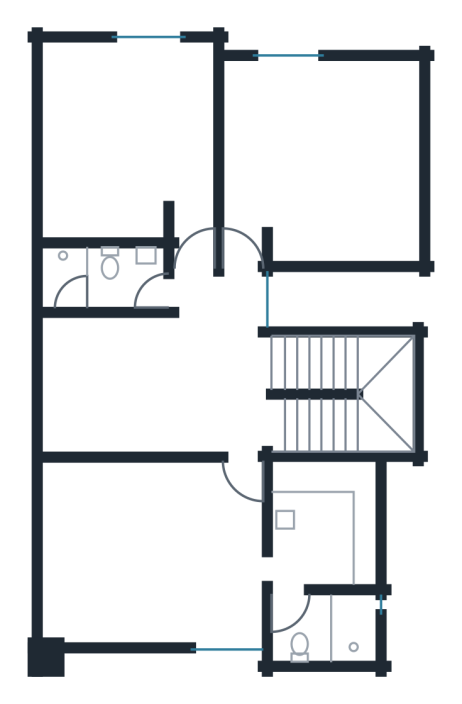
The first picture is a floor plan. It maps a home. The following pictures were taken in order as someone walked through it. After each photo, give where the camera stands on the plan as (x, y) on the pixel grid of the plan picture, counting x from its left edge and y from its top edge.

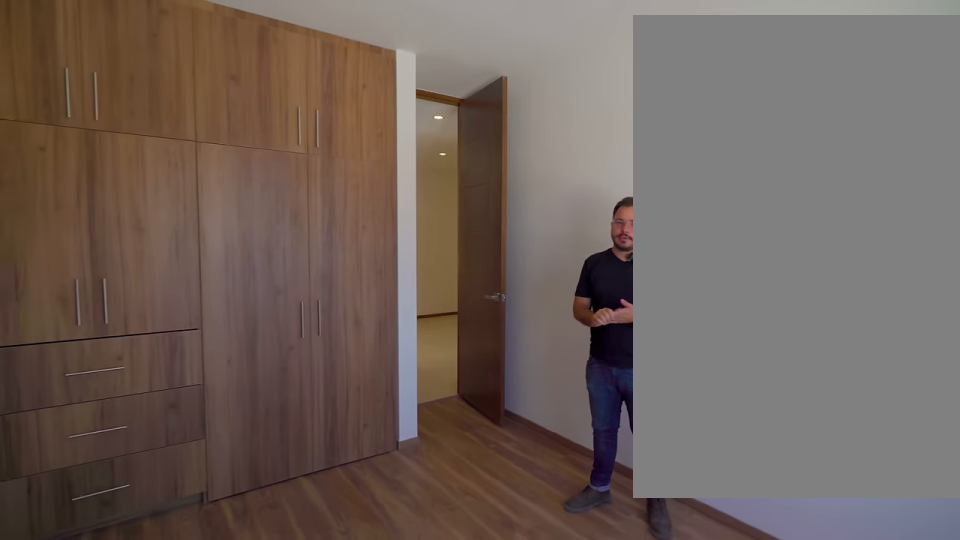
(247, 83)
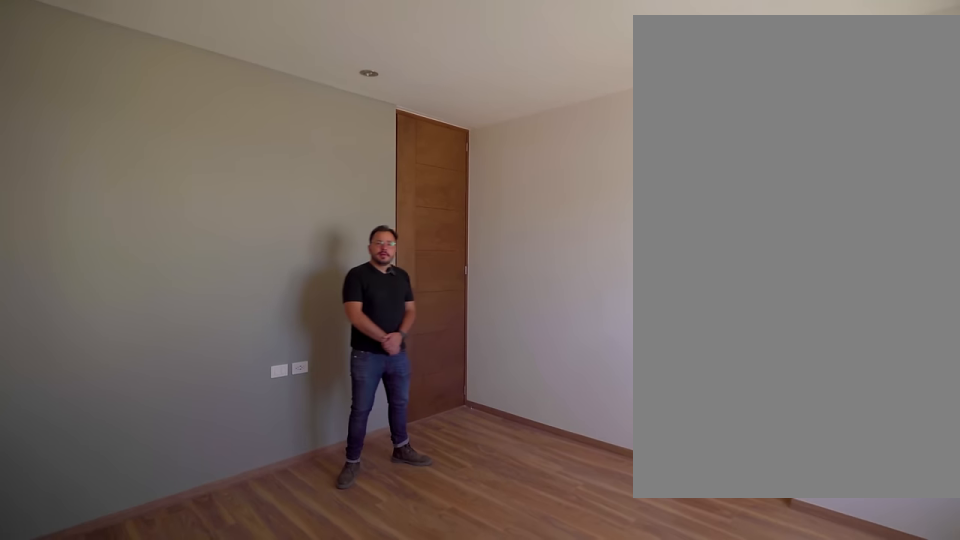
(92, 614)
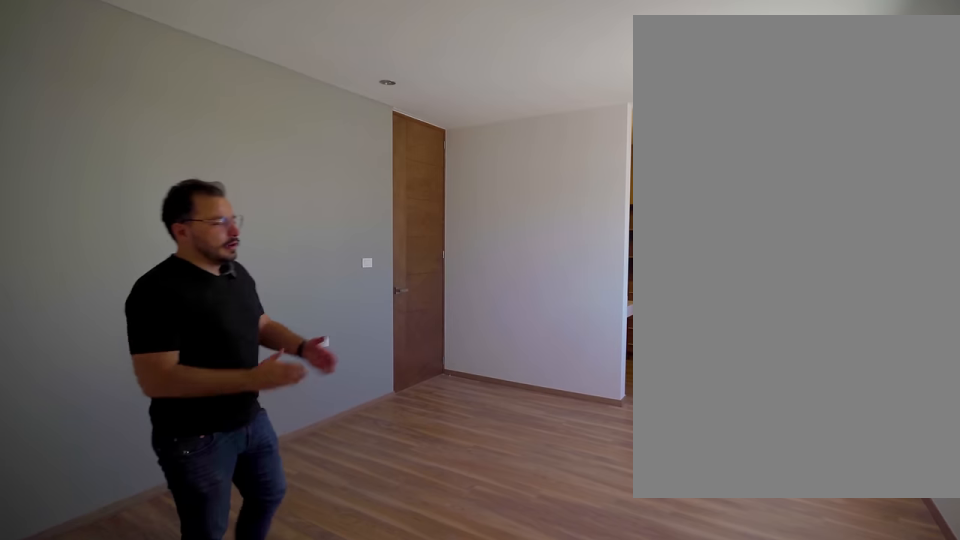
(68, 616)
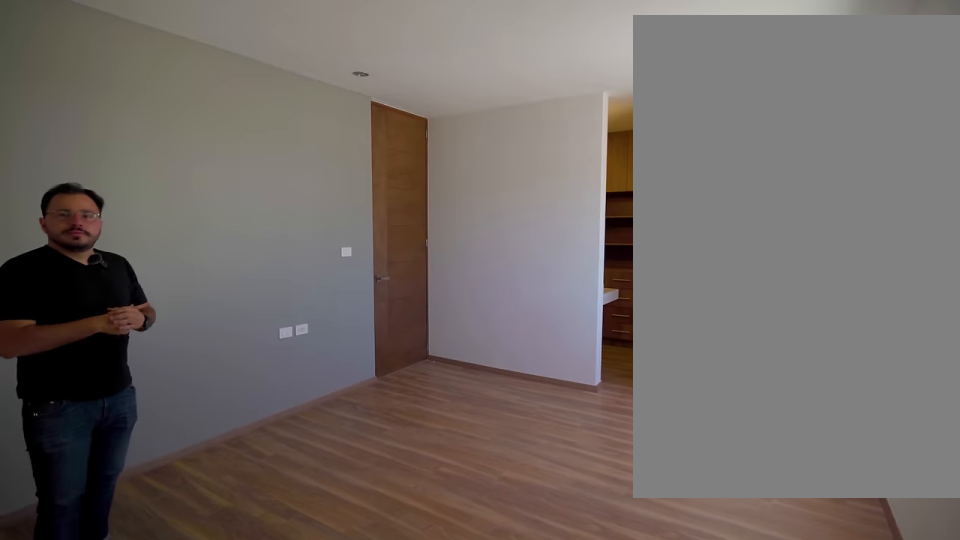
(66, 615)
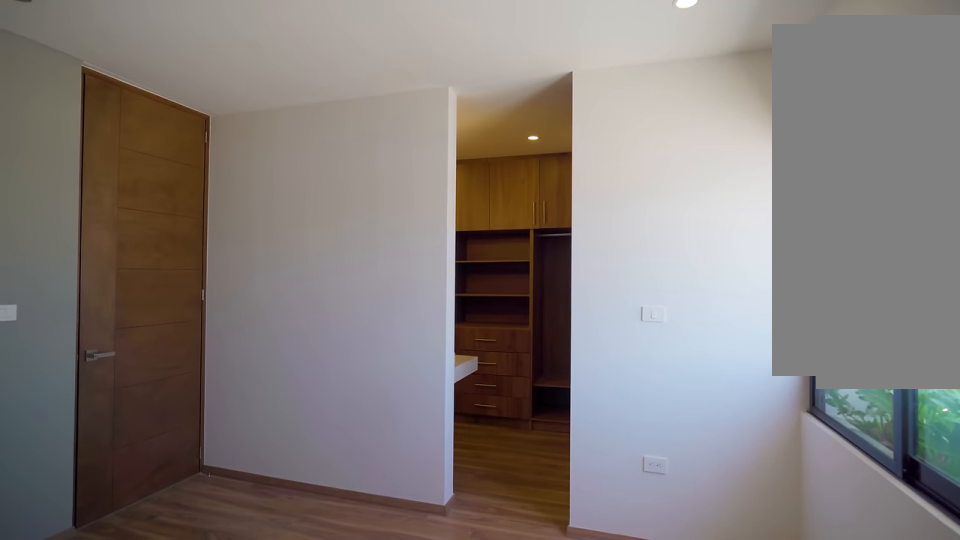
(110, 613)
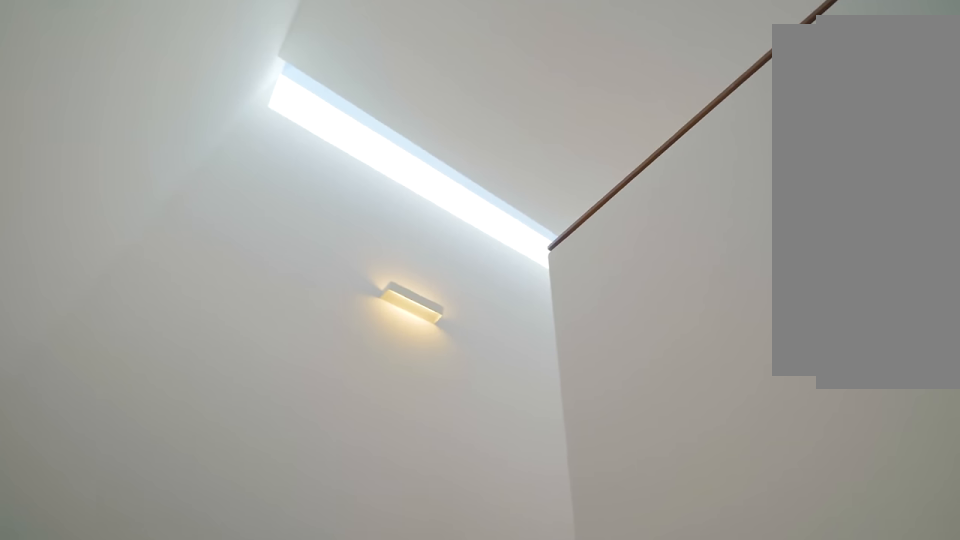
(354, 362)
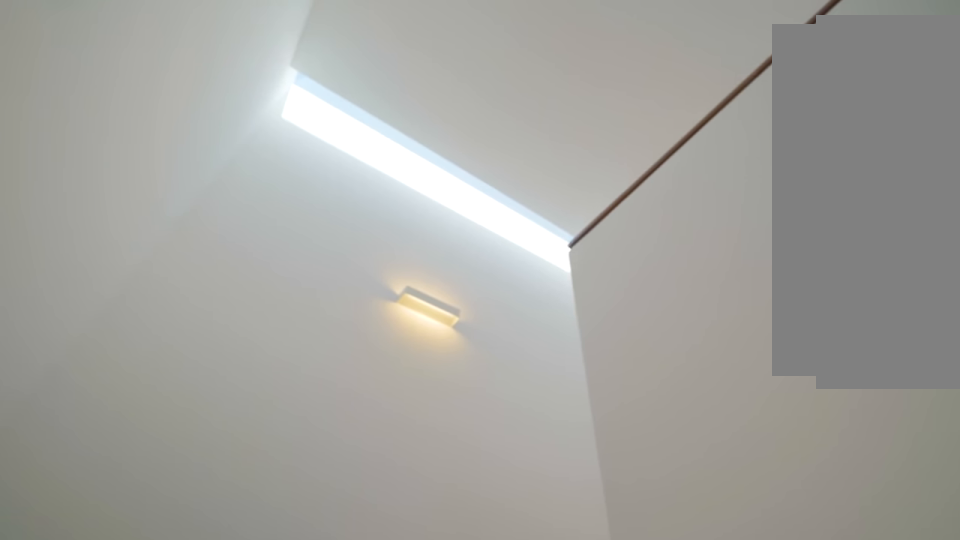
(344, 360)
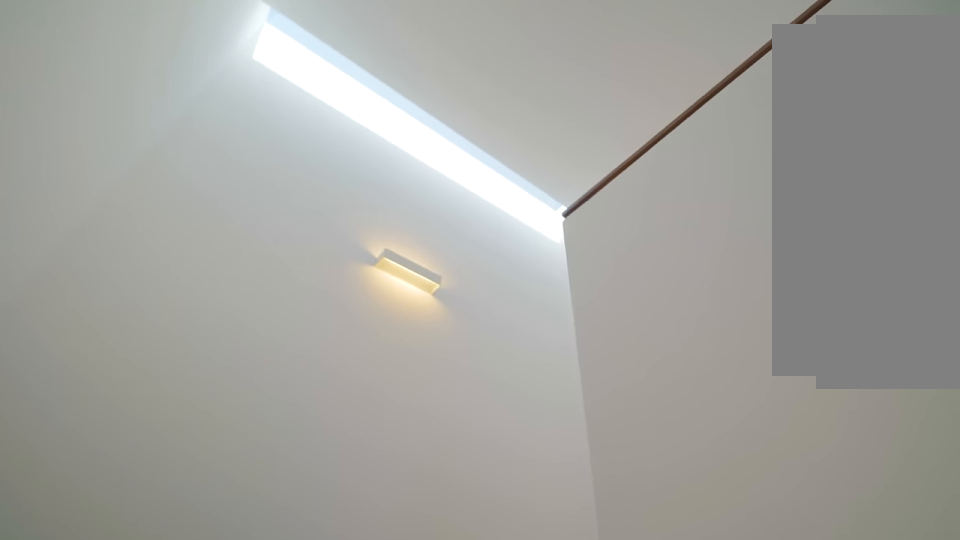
(339, 360)
